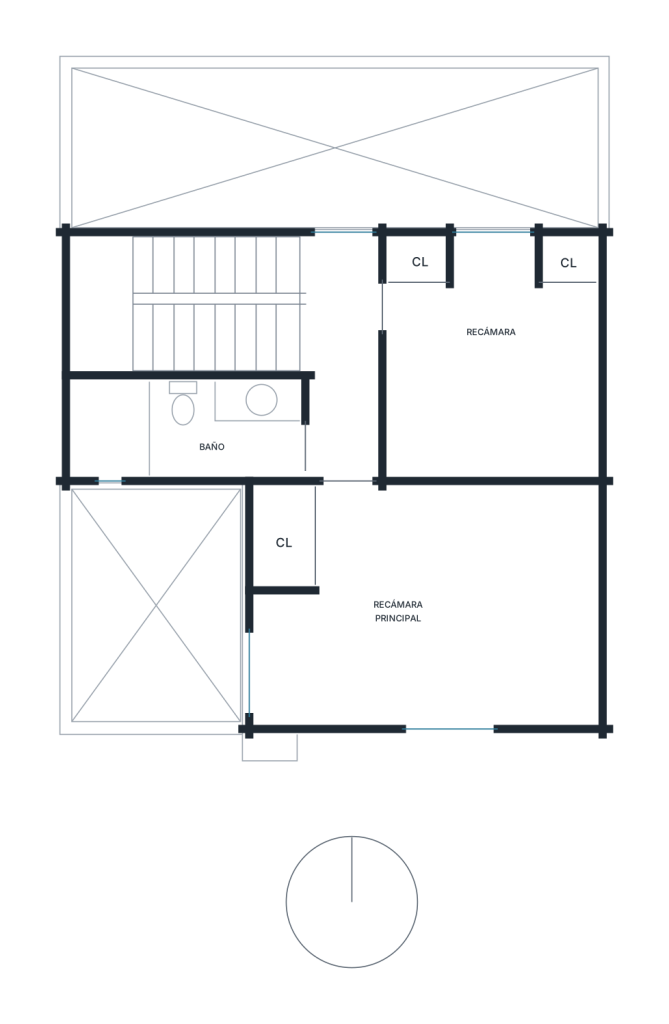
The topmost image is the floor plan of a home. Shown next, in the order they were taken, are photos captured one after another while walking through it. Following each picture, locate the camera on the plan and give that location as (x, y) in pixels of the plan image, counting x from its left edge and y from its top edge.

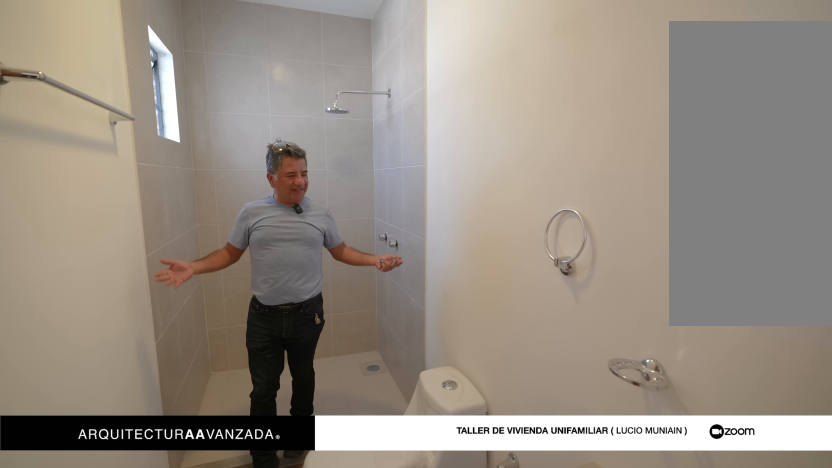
(265, 444)
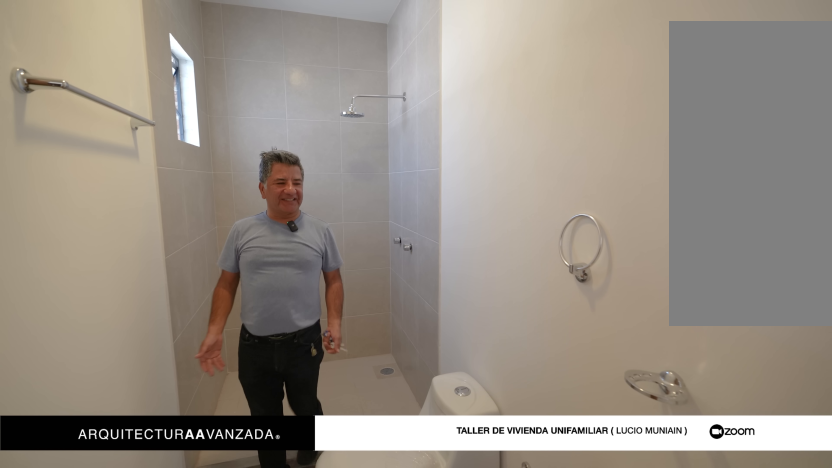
(266, 444)
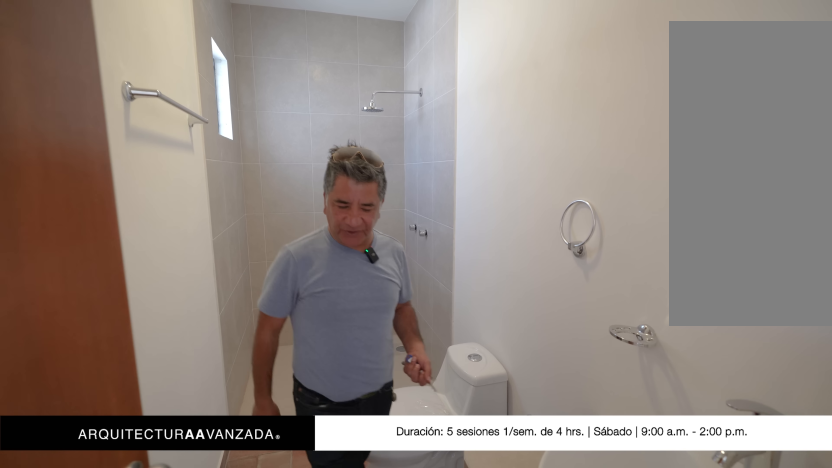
(265, 444)
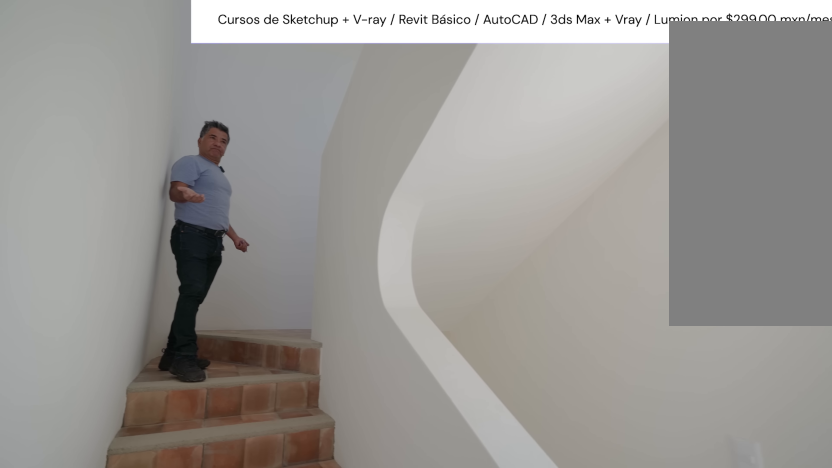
(328, 334)
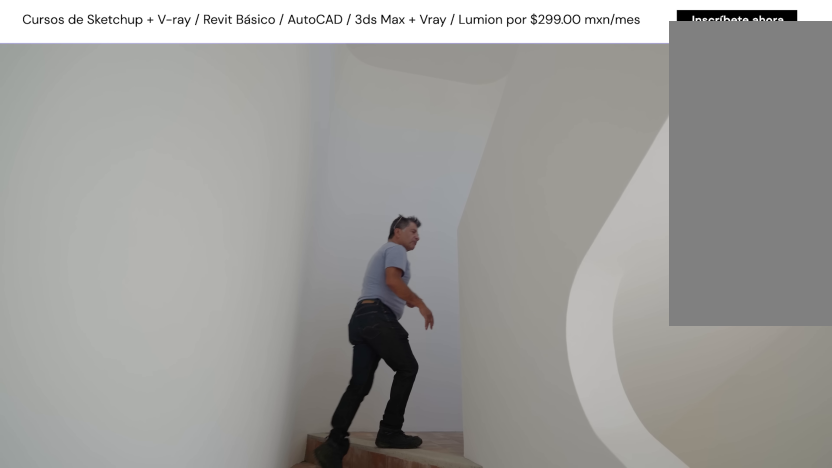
(321, 332)
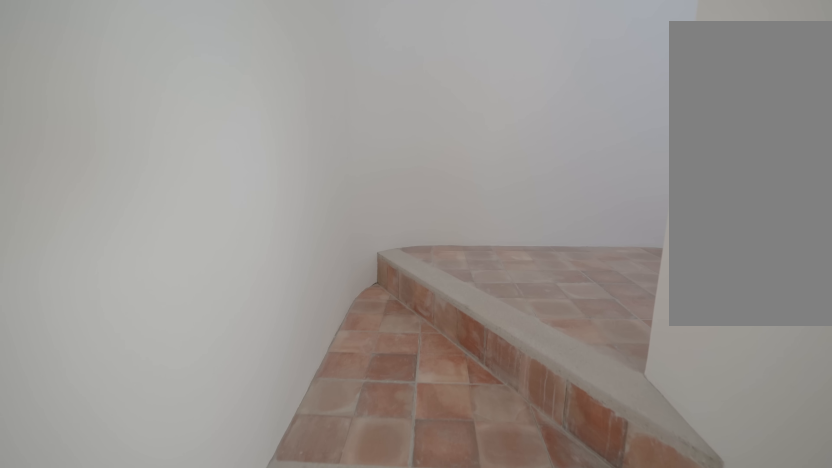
(289, 338)
